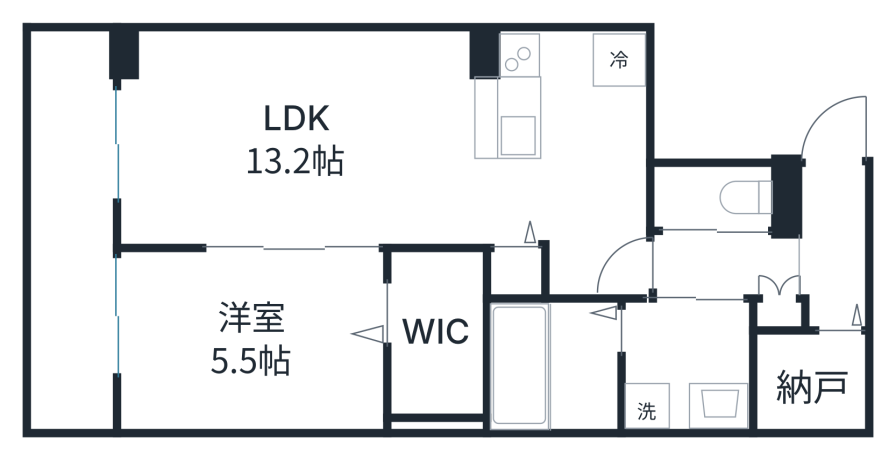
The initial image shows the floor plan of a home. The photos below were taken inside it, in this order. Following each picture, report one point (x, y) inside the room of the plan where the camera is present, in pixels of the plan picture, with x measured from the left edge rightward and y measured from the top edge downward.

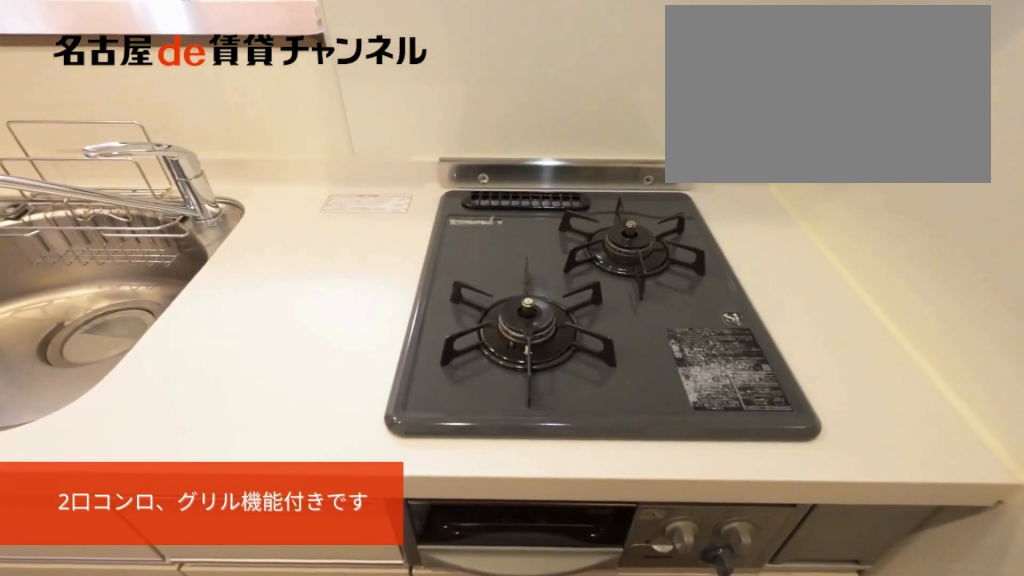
(511, 104)
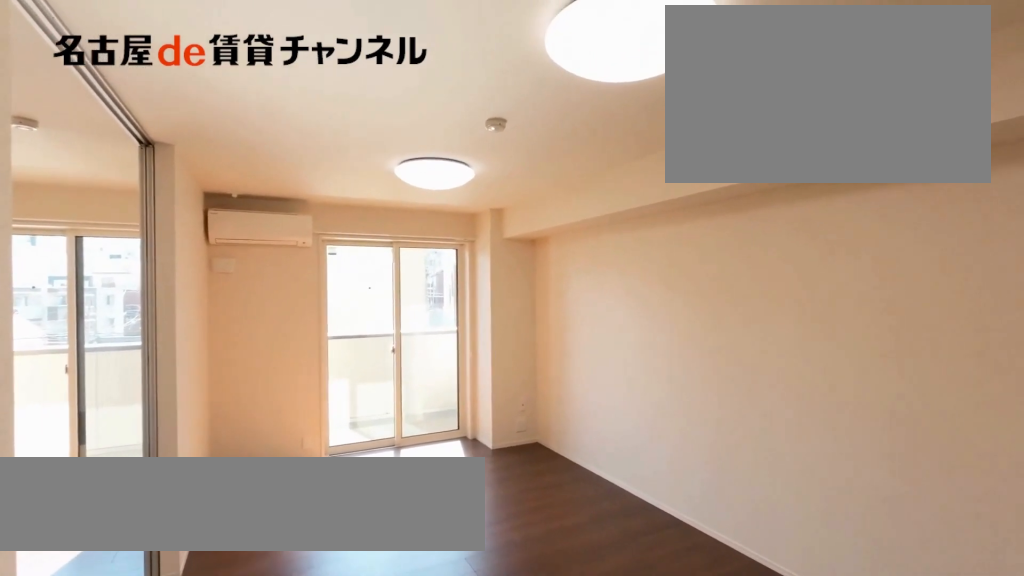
(346, 147)
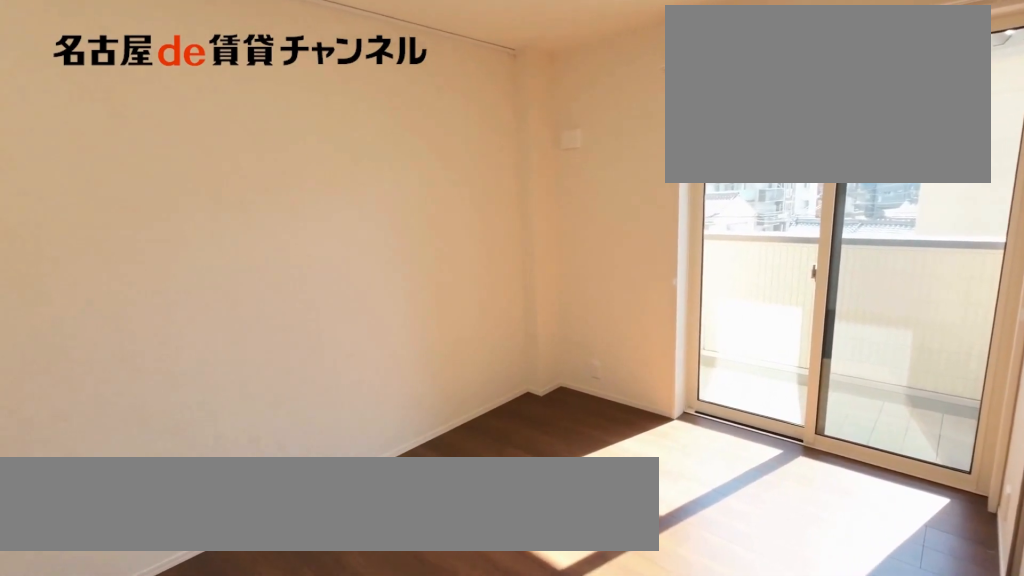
(247, 338)
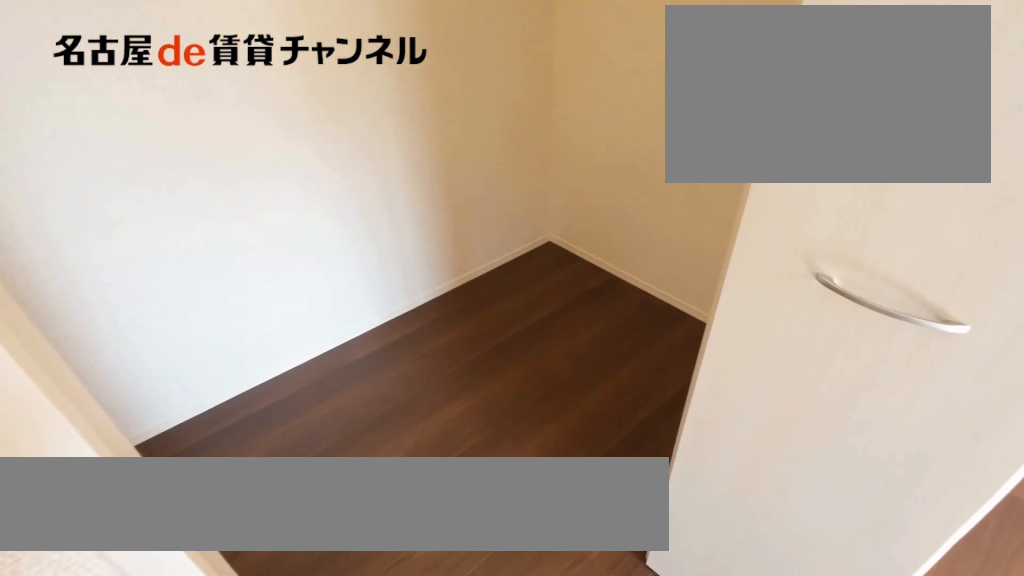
(432, 336)
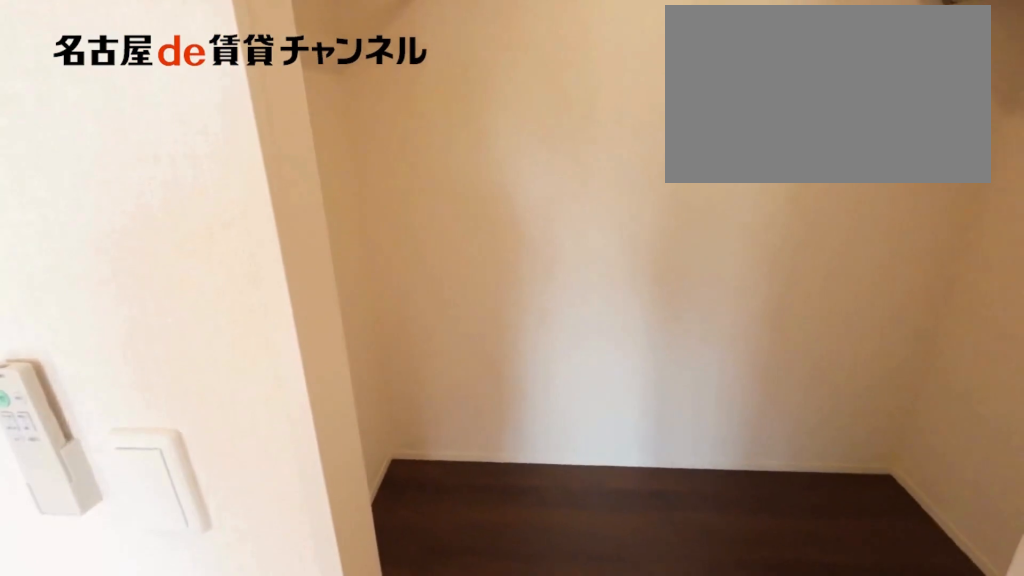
(432, 336)
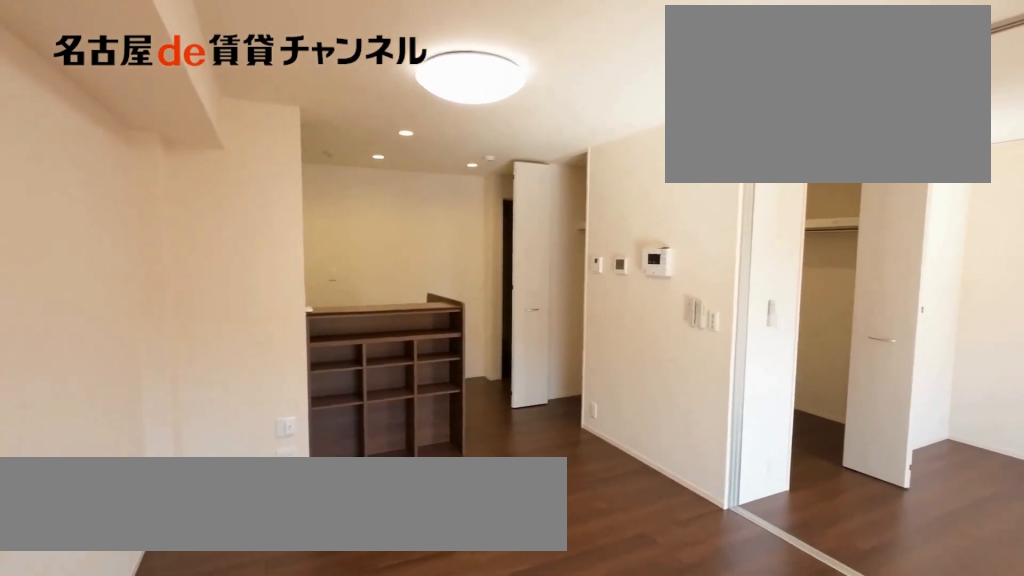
(340, 149)
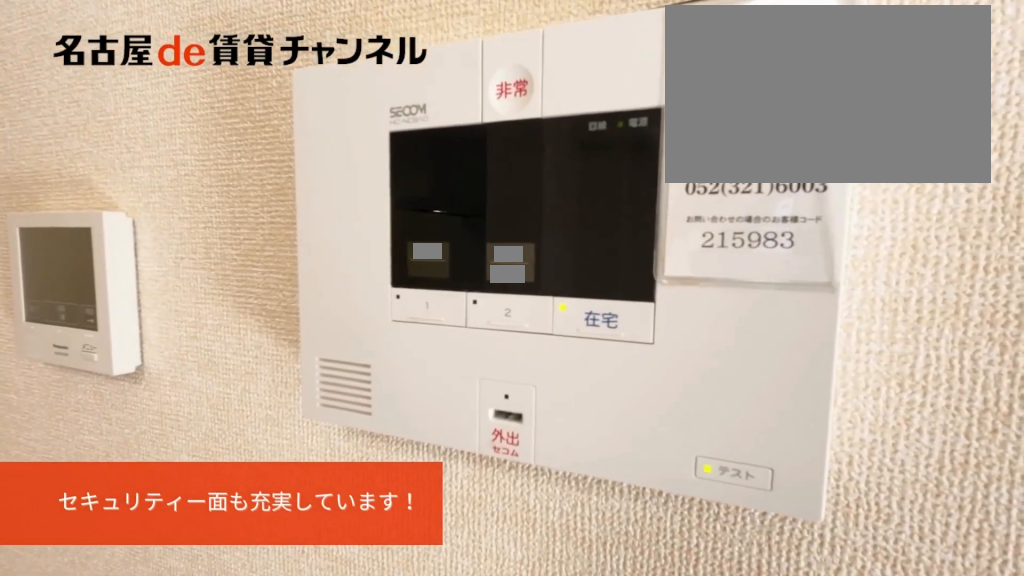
(340, 149)
